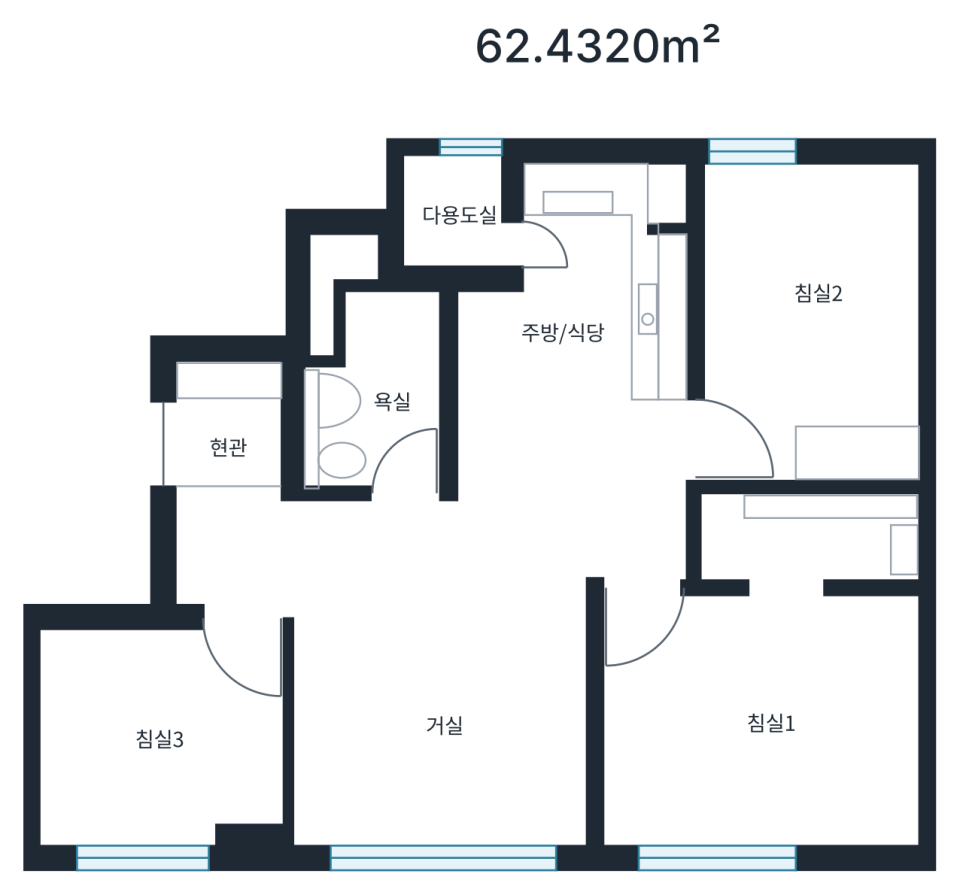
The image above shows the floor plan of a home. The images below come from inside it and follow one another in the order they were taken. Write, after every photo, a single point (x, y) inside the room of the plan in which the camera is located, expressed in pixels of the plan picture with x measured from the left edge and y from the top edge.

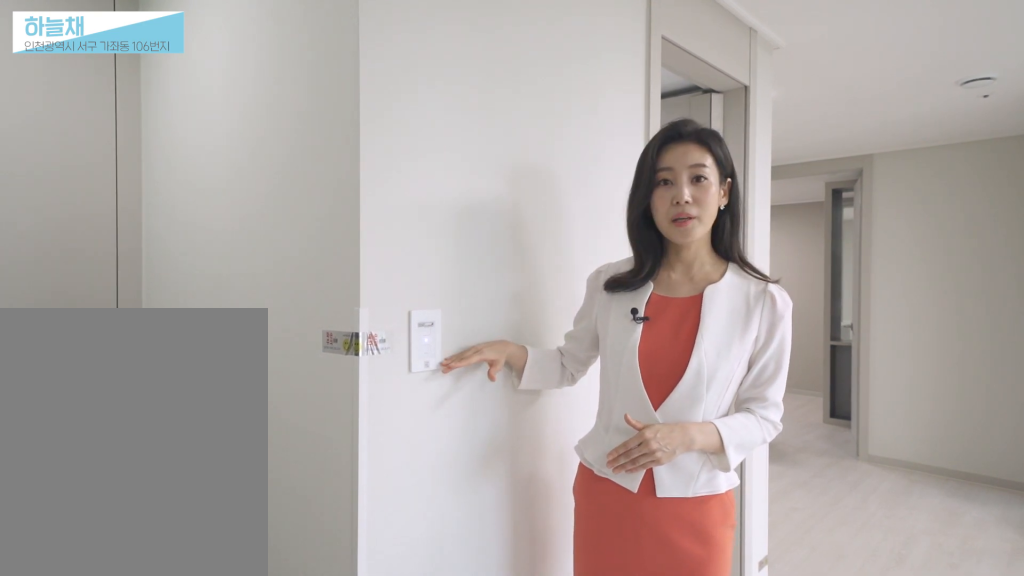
(249, 562)
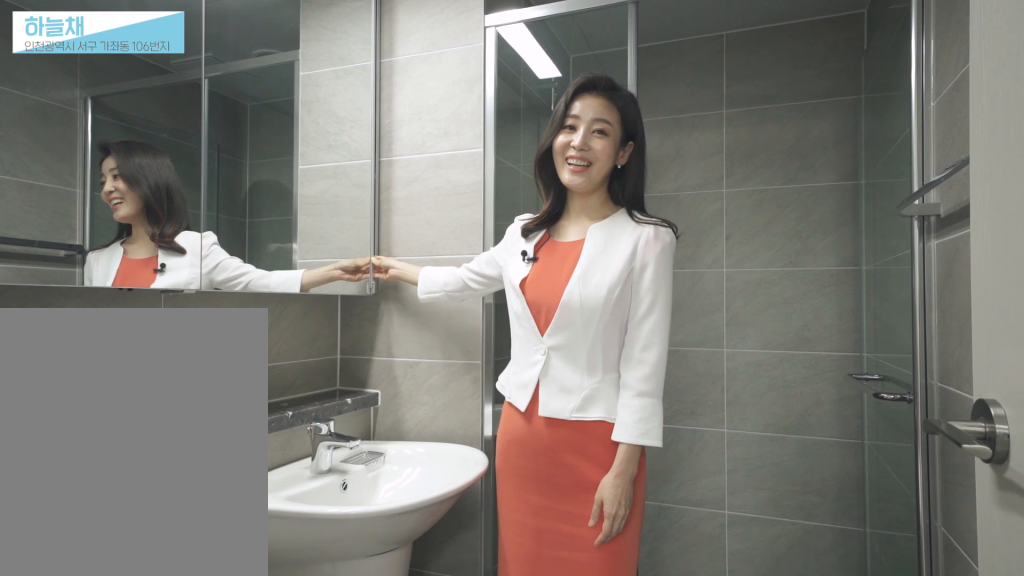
(385, 391)
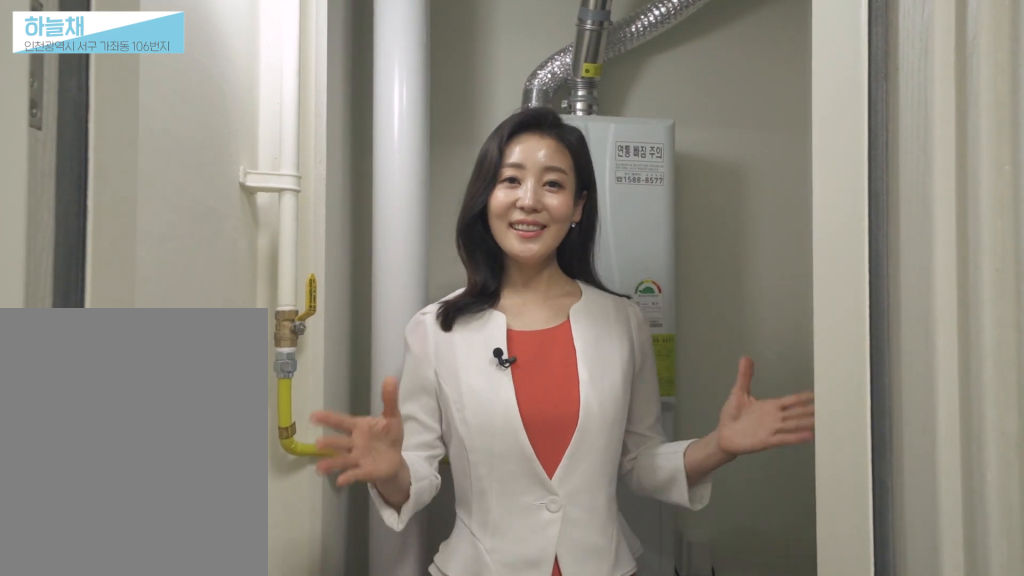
(445, 212)
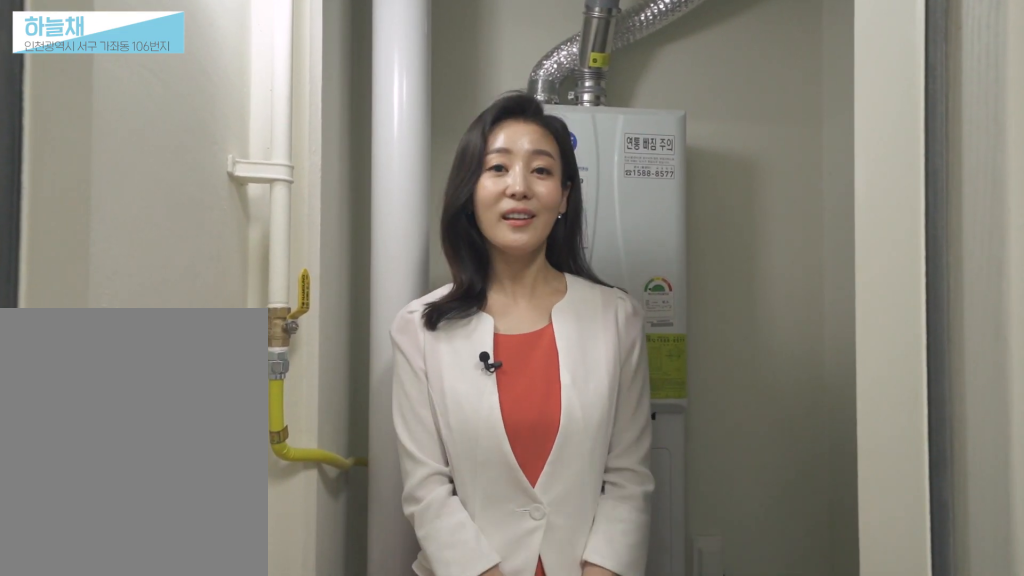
(445, 212)
